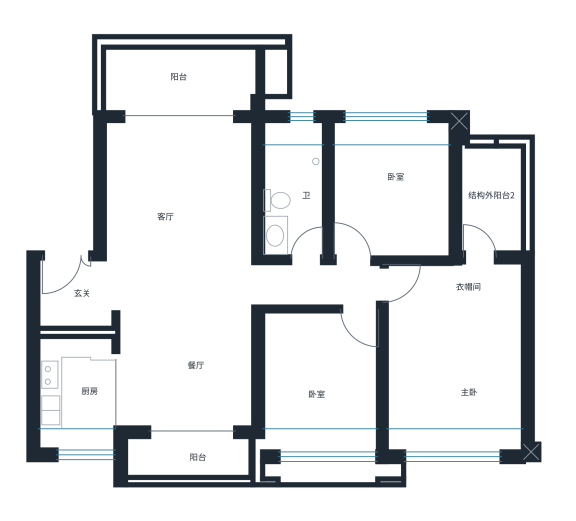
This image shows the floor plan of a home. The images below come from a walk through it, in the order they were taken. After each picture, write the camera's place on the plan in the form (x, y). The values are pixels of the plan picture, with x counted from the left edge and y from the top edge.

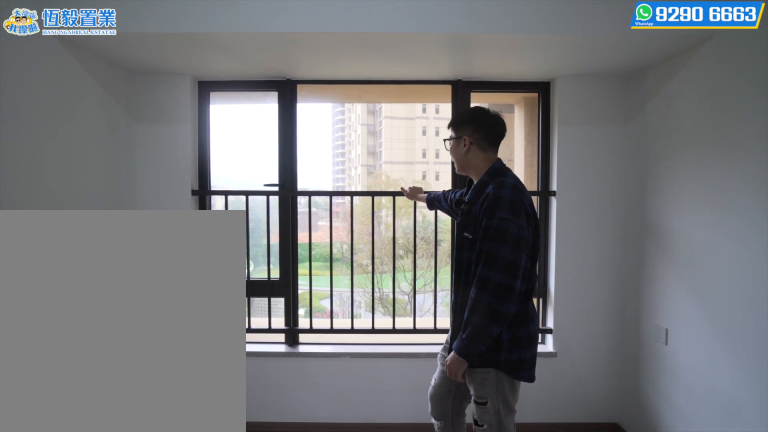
(301, 432)
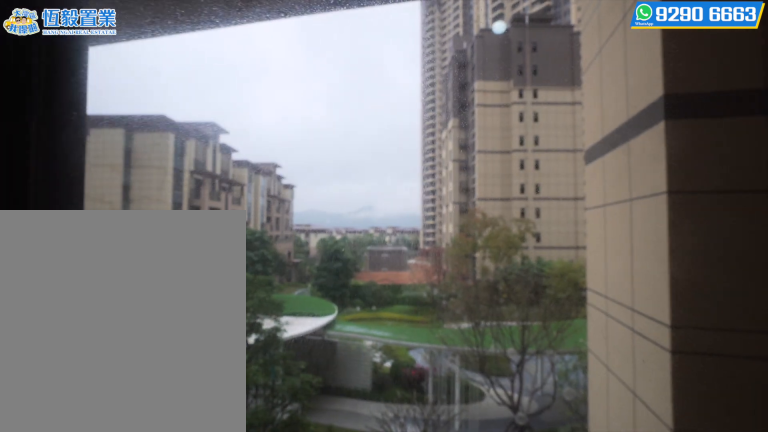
(301, 432)
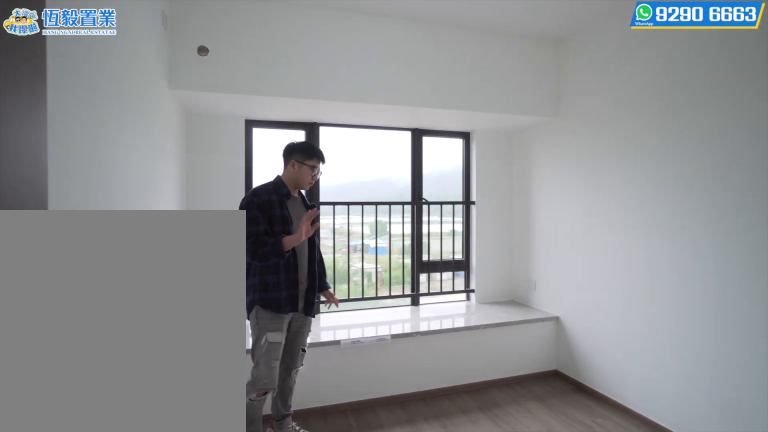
(349, 163)
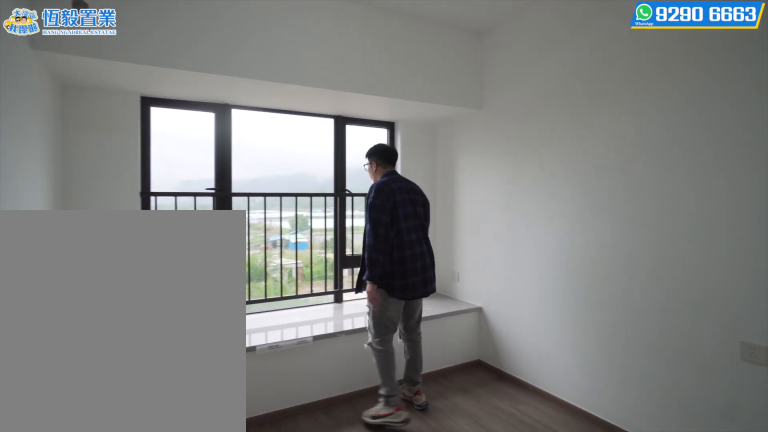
(403, 164)
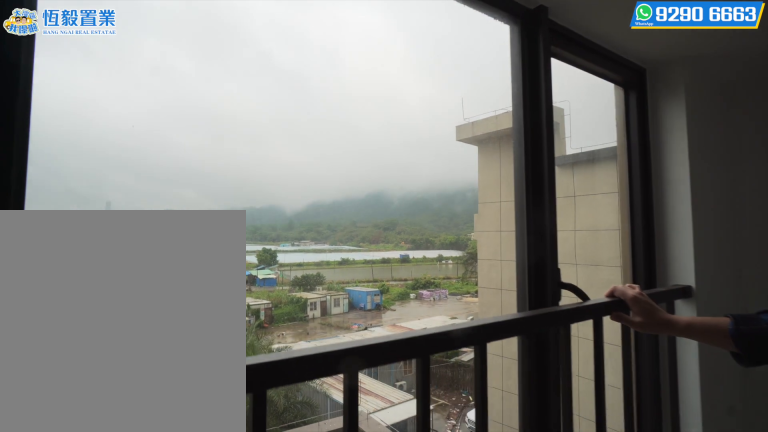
(418, 165)
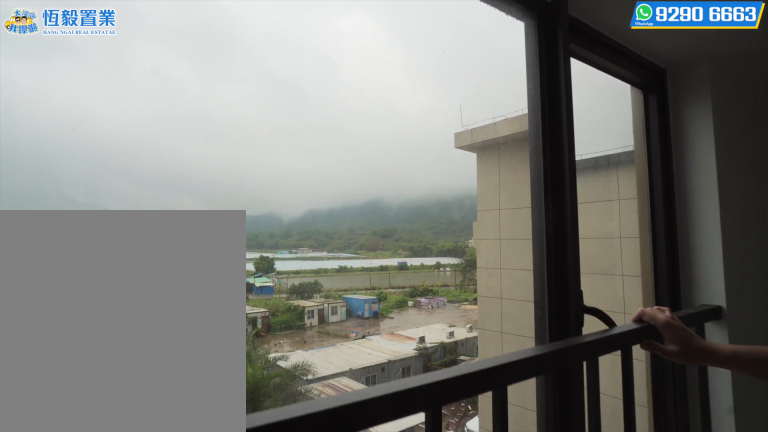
(418, 164)
